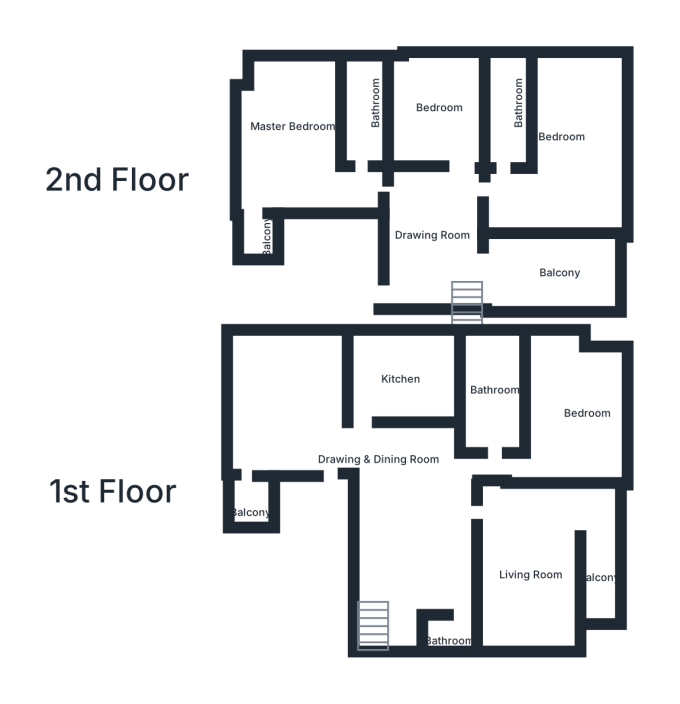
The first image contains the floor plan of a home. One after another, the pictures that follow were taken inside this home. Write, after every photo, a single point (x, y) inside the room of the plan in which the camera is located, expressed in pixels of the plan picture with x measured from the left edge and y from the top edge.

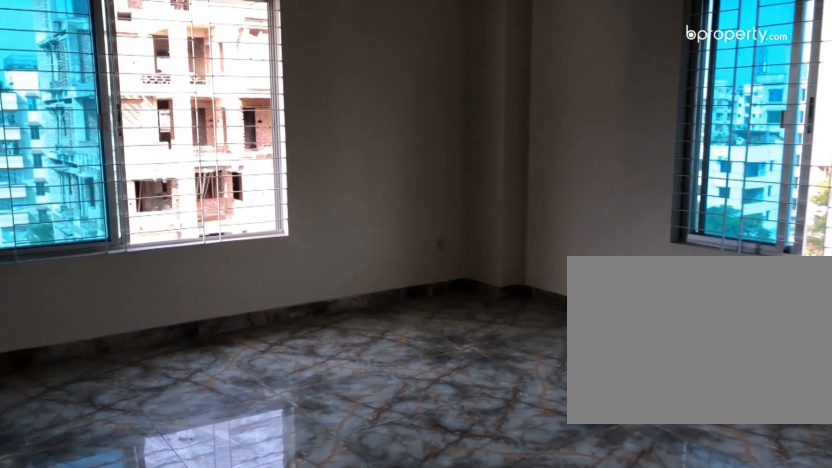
(316, 436)
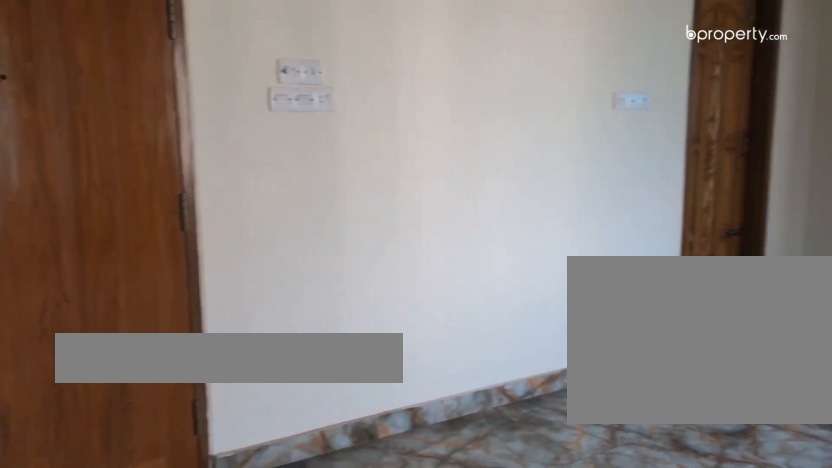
(316, 436)
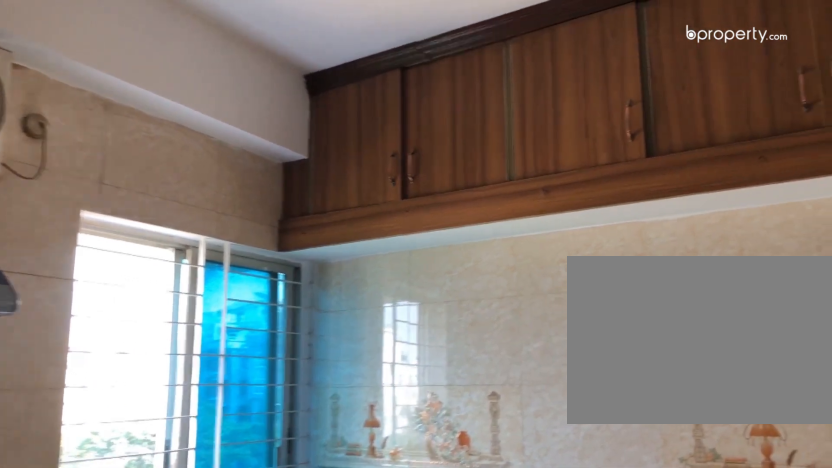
(398, 378)
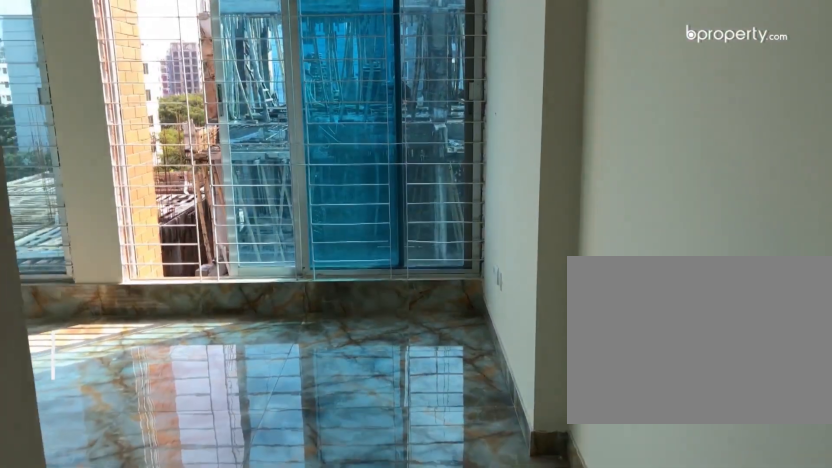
(581, 416)
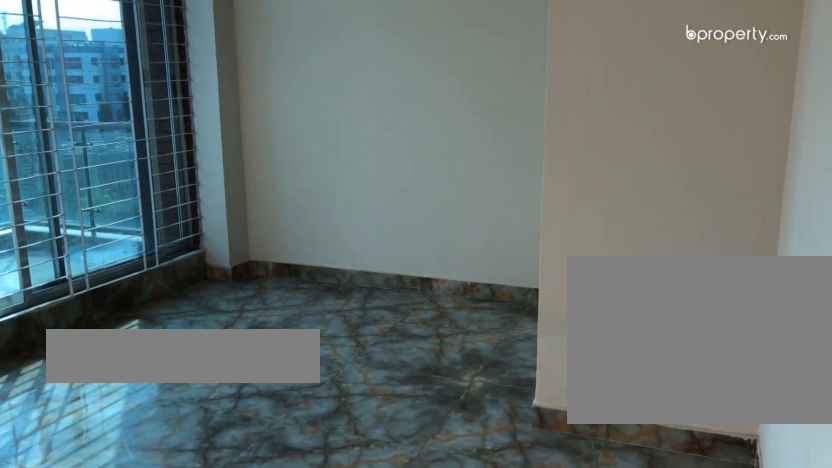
(534, 563)
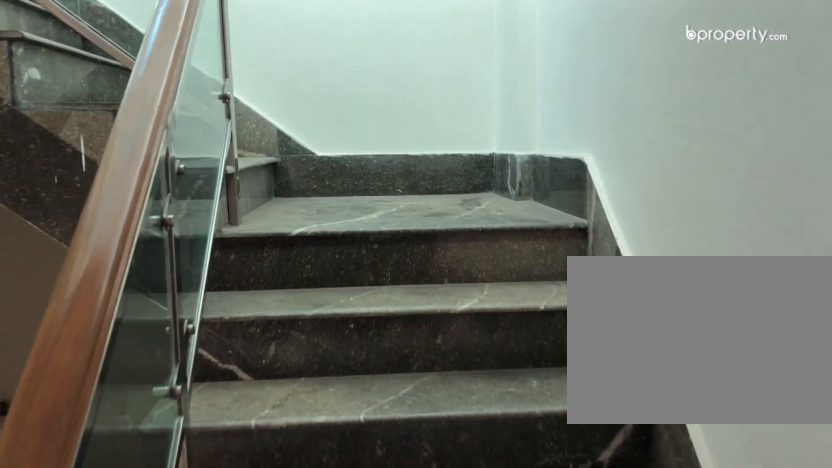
(375, 628)
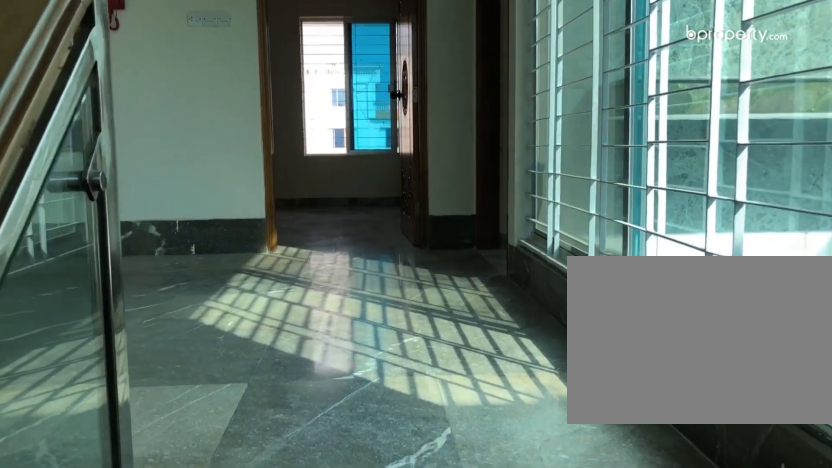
(440, 242)
